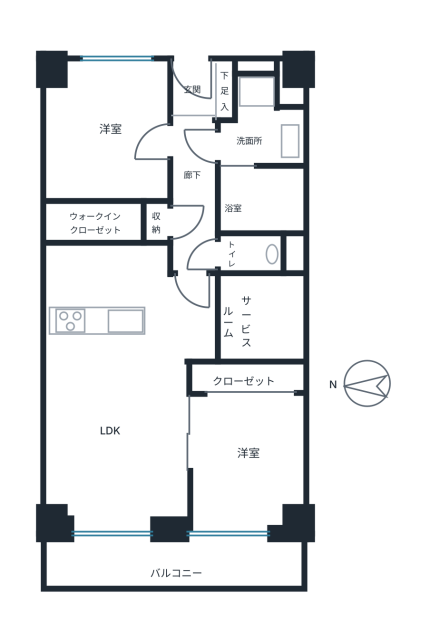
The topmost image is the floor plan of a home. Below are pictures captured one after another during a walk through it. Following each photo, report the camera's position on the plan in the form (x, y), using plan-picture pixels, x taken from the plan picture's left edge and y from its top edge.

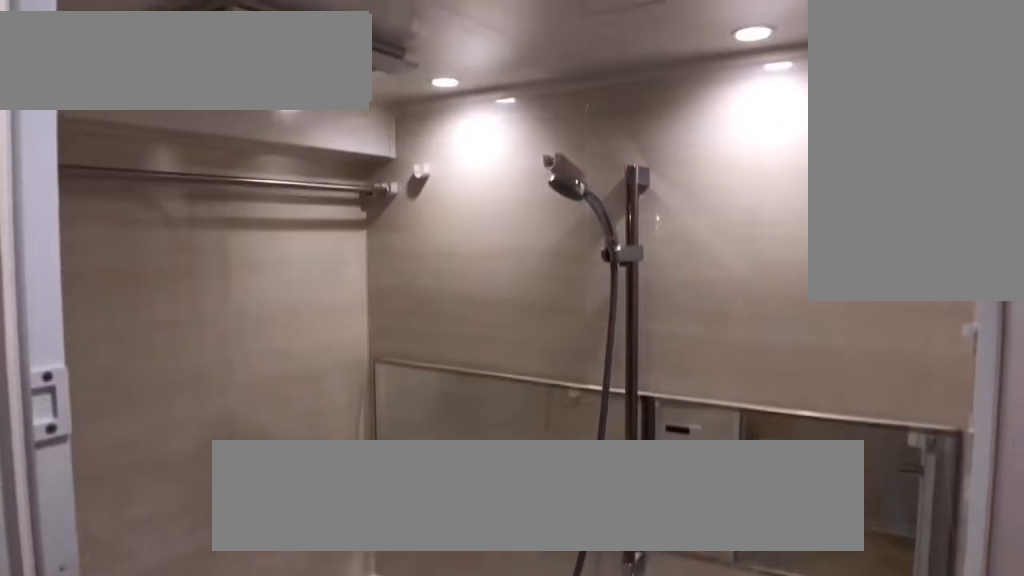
(262, 166)
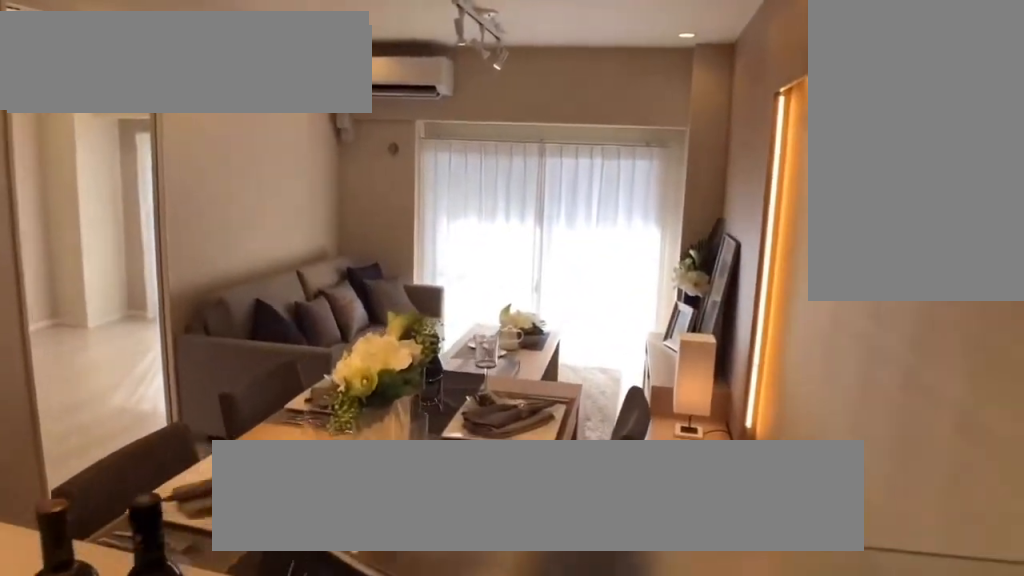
(134, 352)
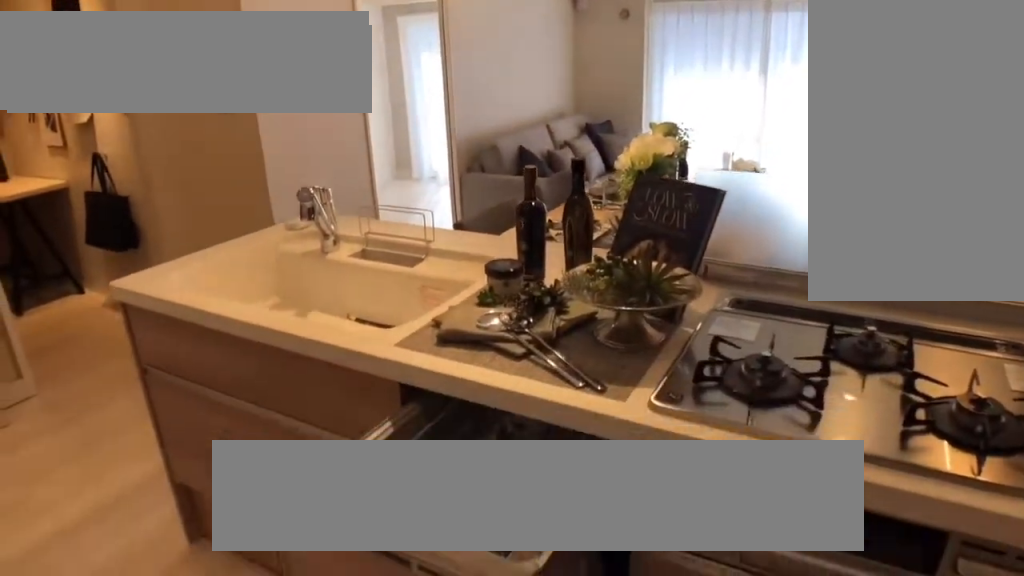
(136, 355)
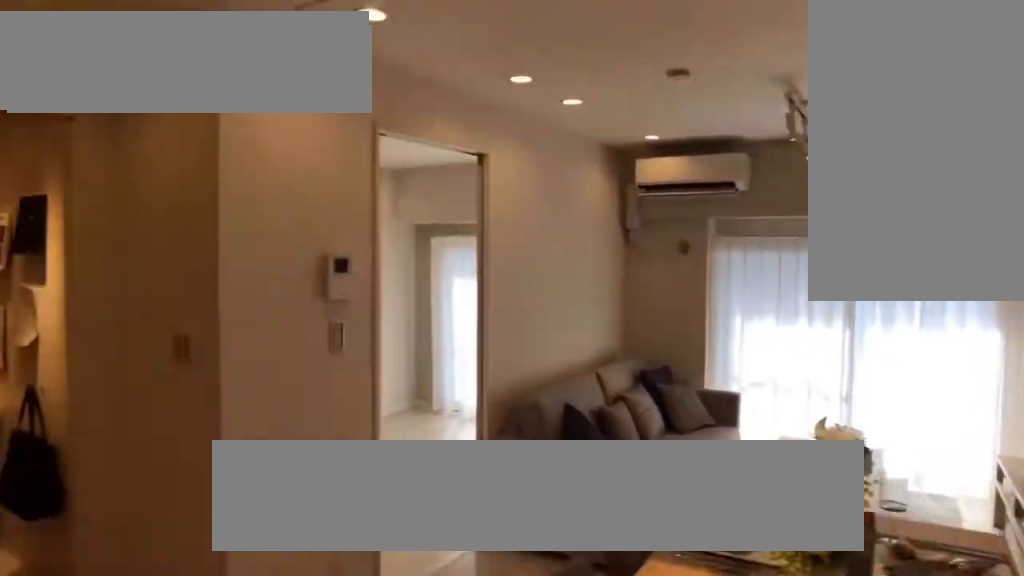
(134, 352)
